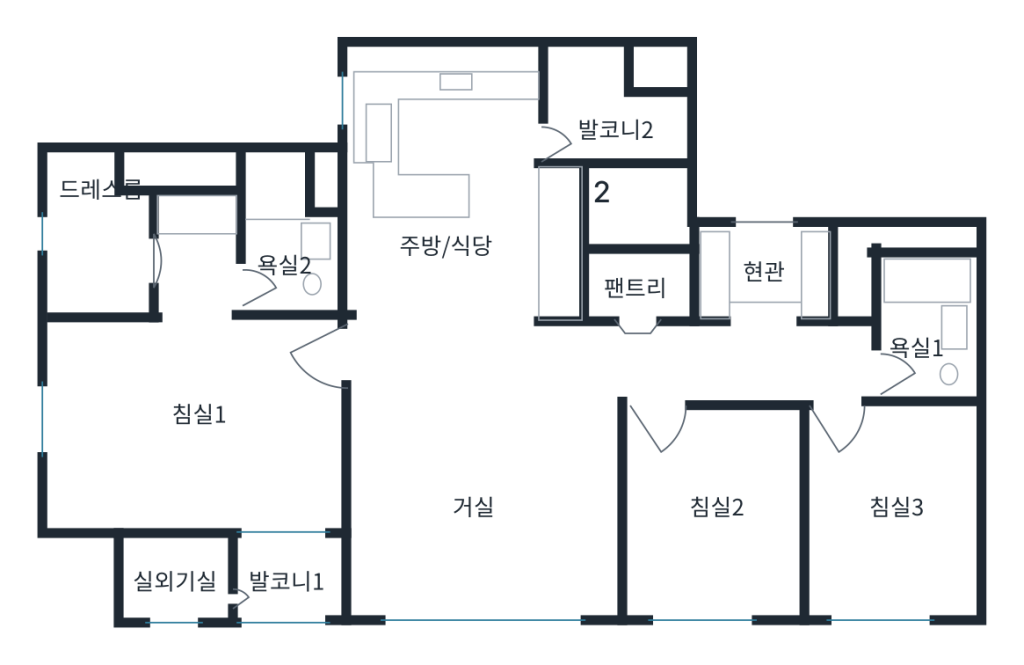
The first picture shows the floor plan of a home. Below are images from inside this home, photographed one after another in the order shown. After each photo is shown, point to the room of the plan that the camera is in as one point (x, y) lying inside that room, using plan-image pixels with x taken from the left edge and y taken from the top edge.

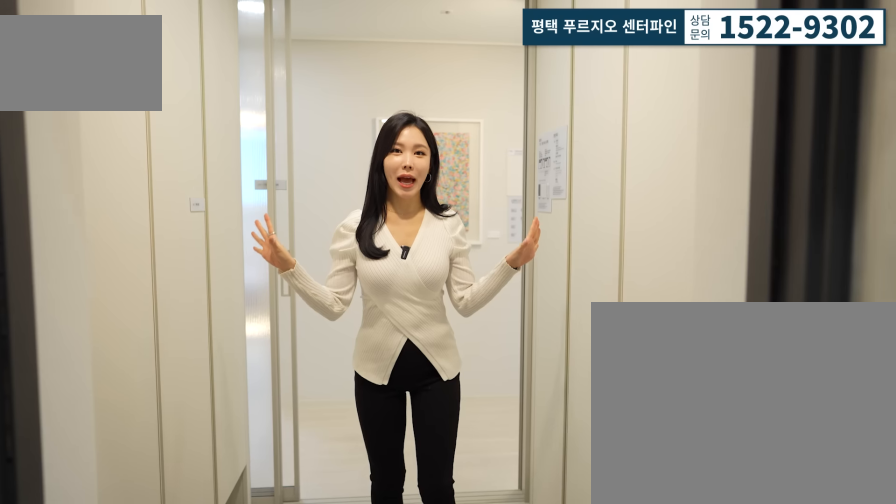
(768, 276)
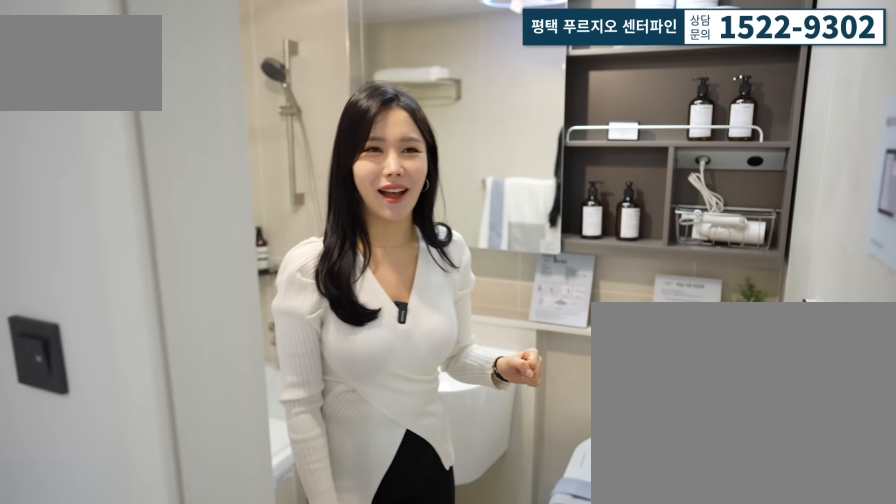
(914, 341)
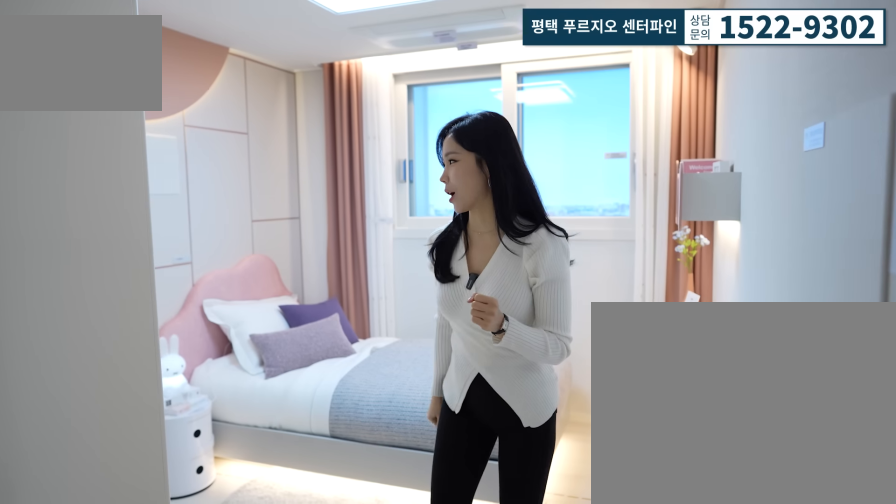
(902, 504)
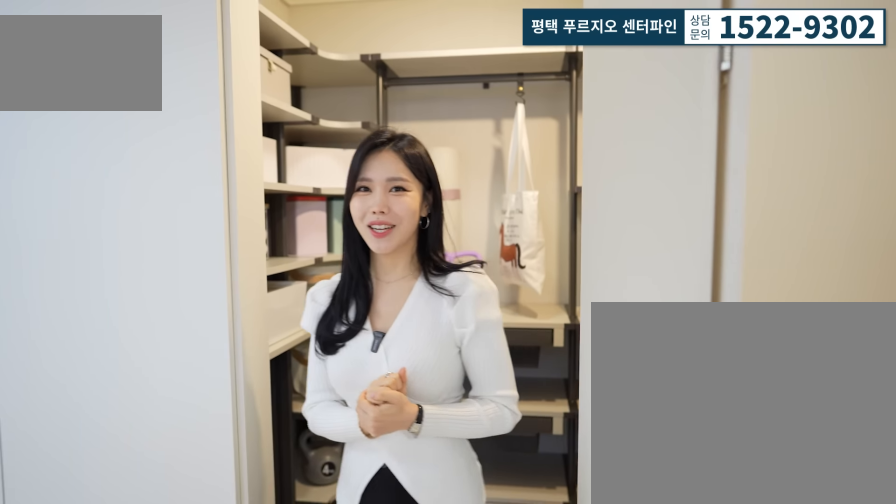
(640, 322)
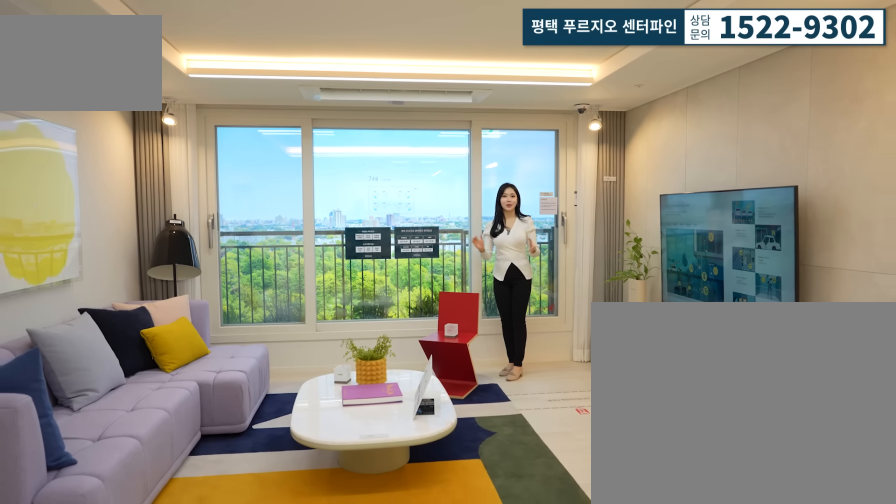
(478, 492)
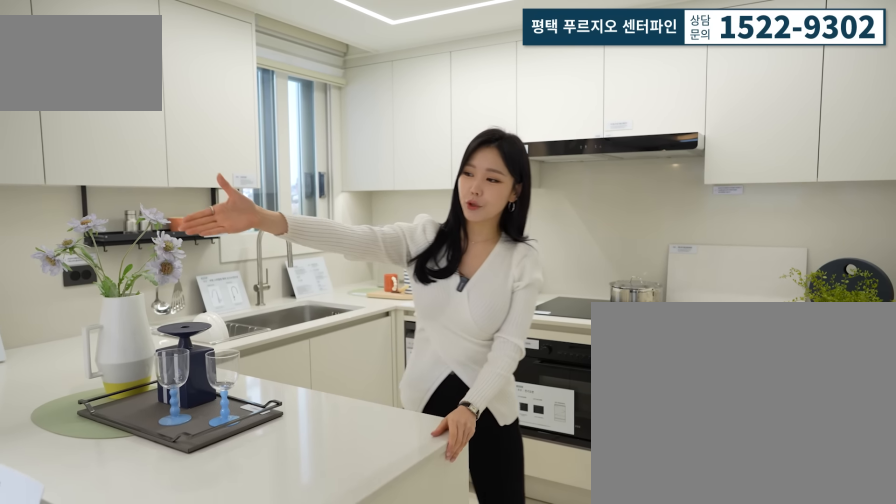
(466, 201)
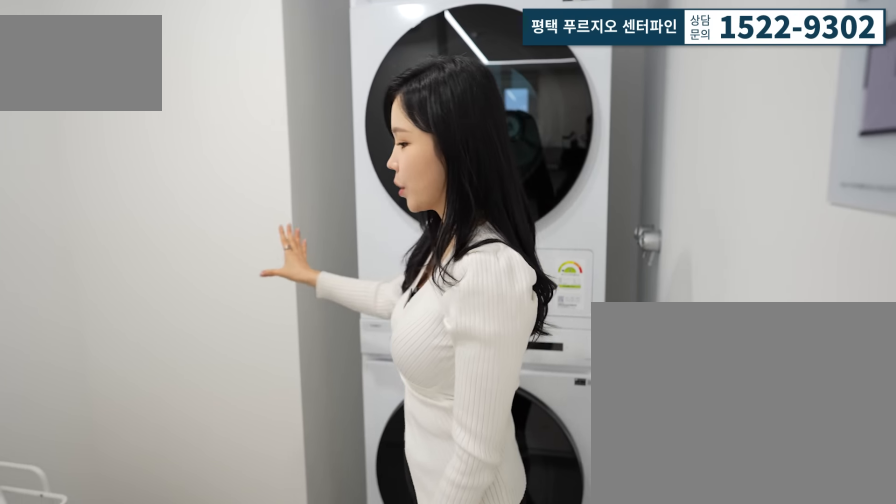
(618, 120)
